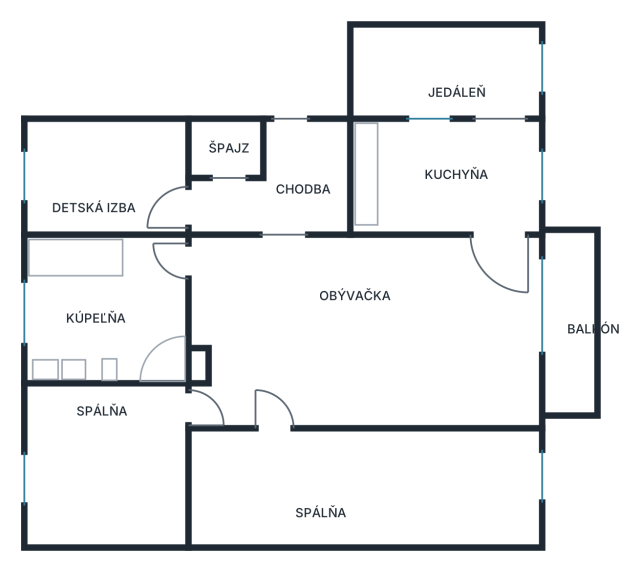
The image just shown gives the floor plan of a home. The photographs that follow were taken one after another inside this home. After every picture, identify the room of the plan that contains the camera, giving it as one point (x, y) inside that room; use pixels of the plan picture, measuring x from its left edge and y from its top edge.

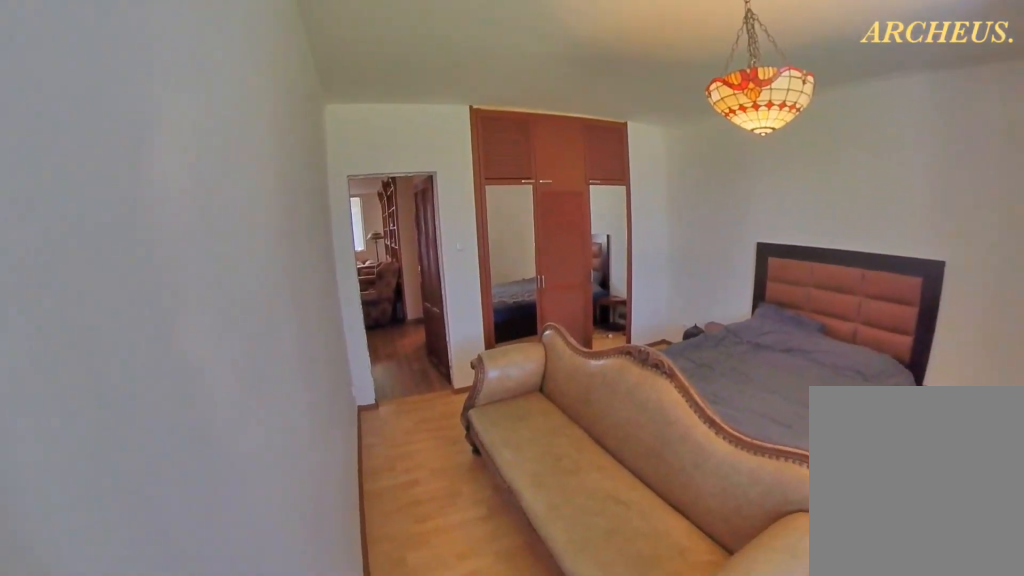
(99, 468)
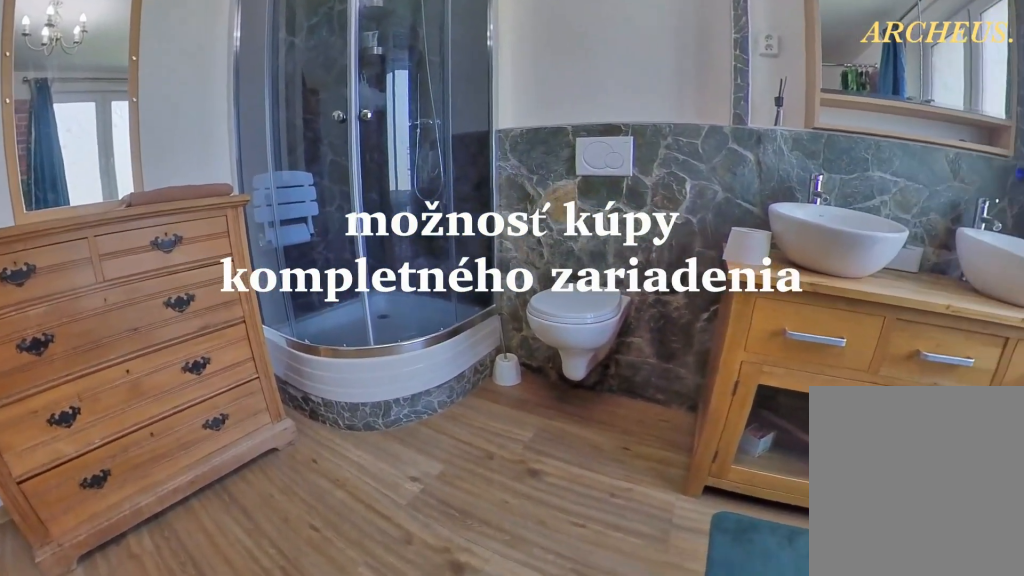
(108, 312)
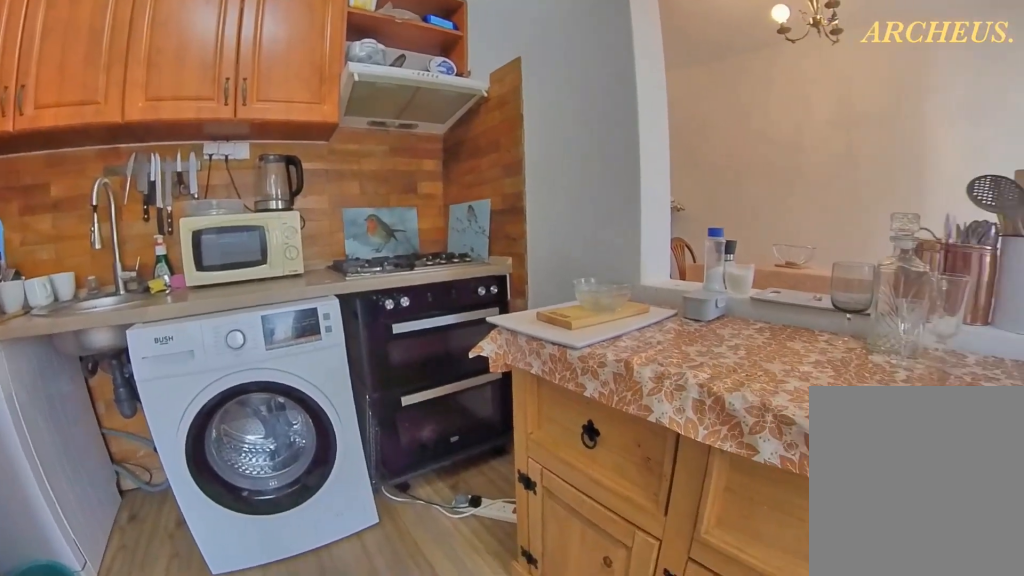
(448, 171)
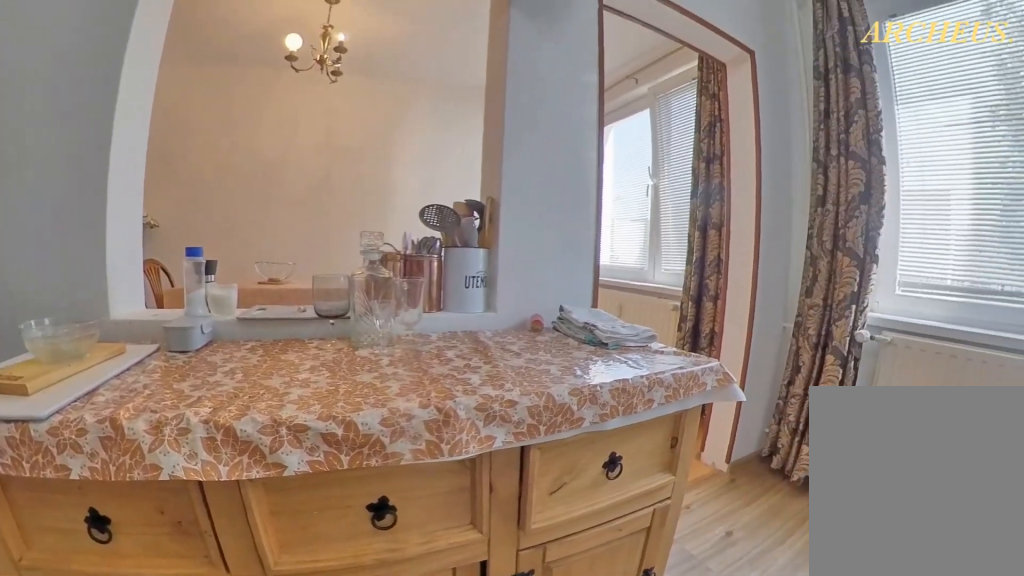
(448, 171)
